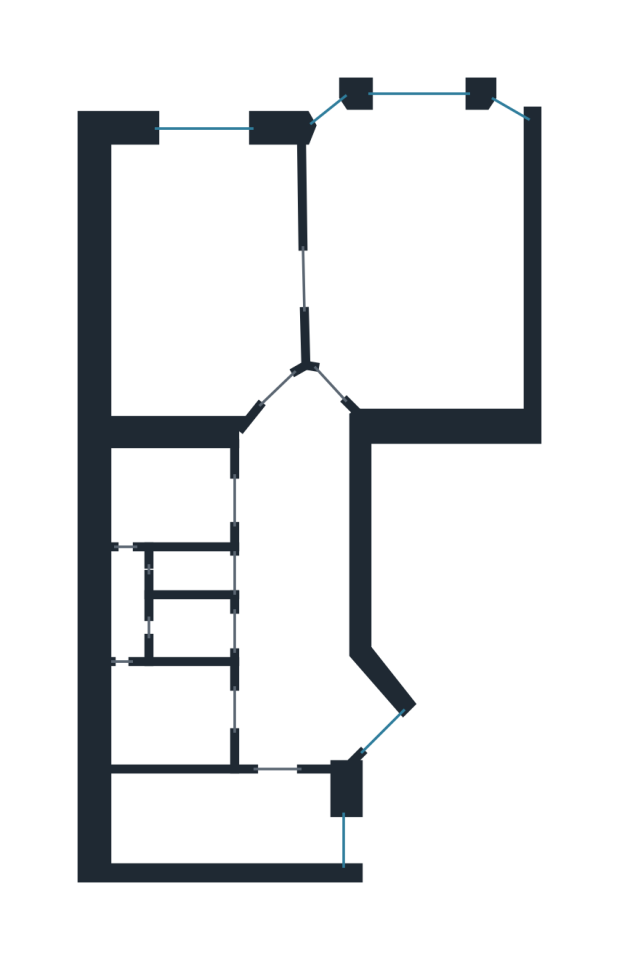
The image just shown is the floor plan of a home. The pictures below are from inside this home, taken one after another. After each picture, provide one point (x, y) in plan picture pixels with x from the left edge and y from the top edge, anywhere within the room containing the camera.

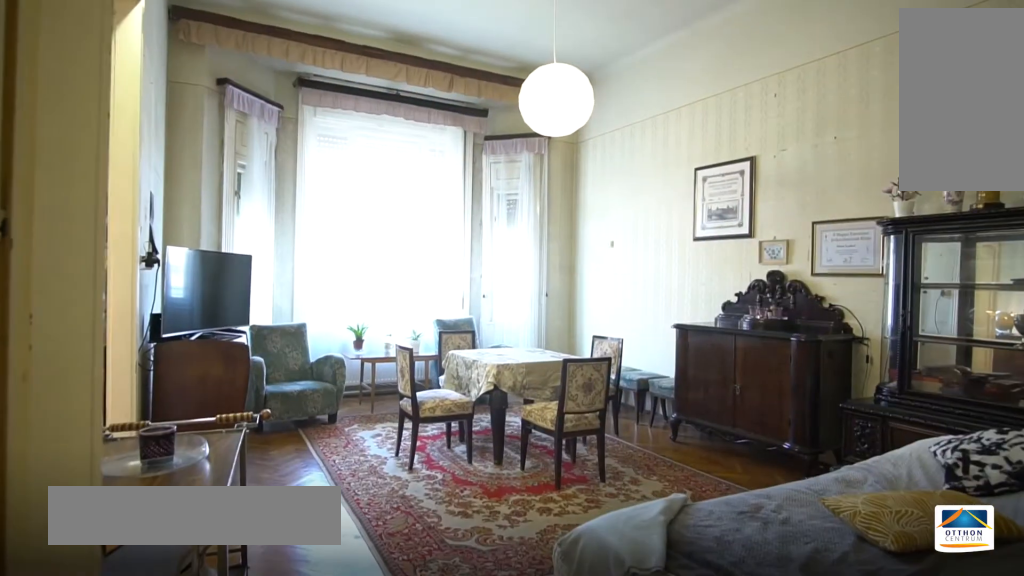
(434, 265)
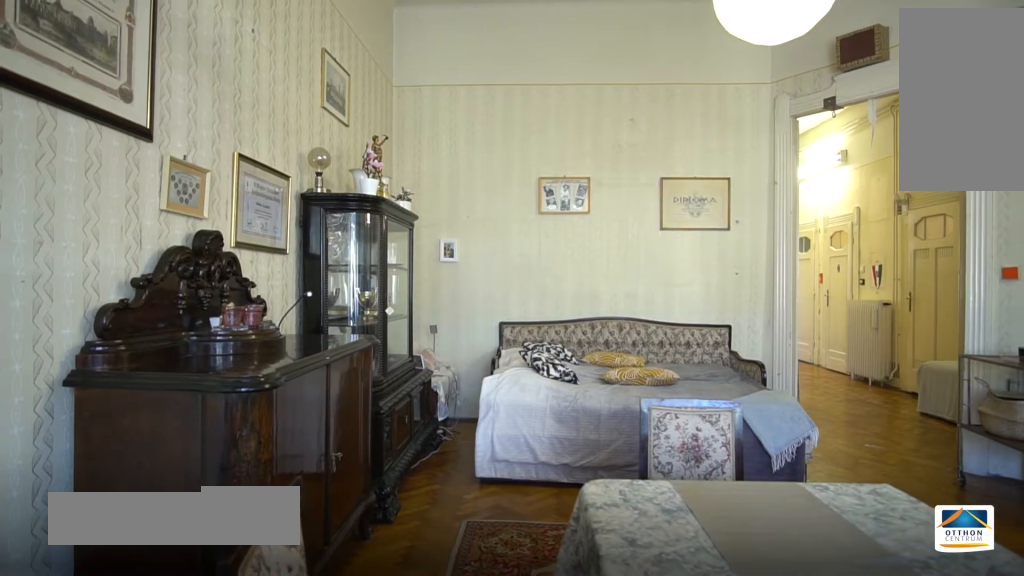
(434, 266)
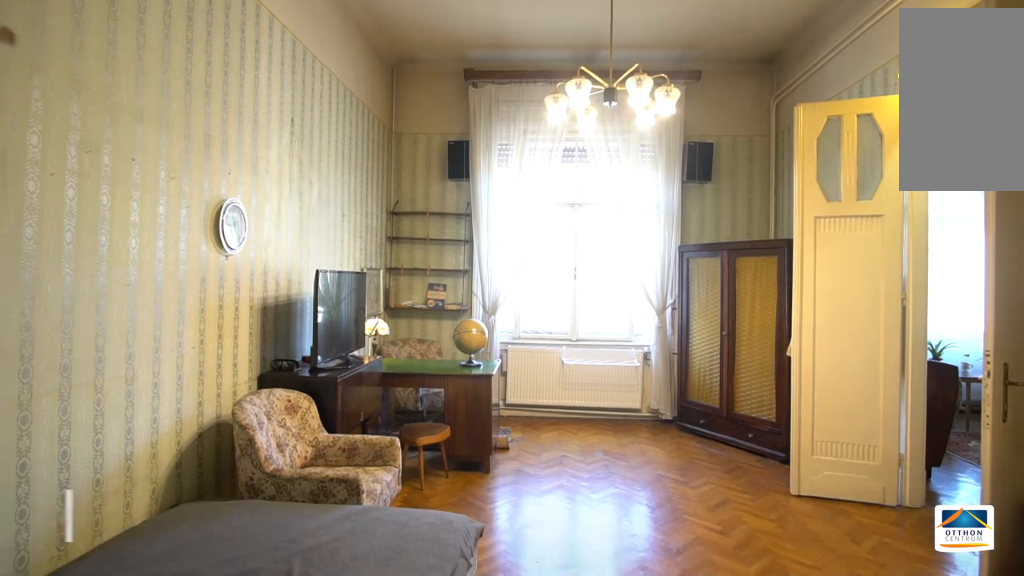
(218, 273)
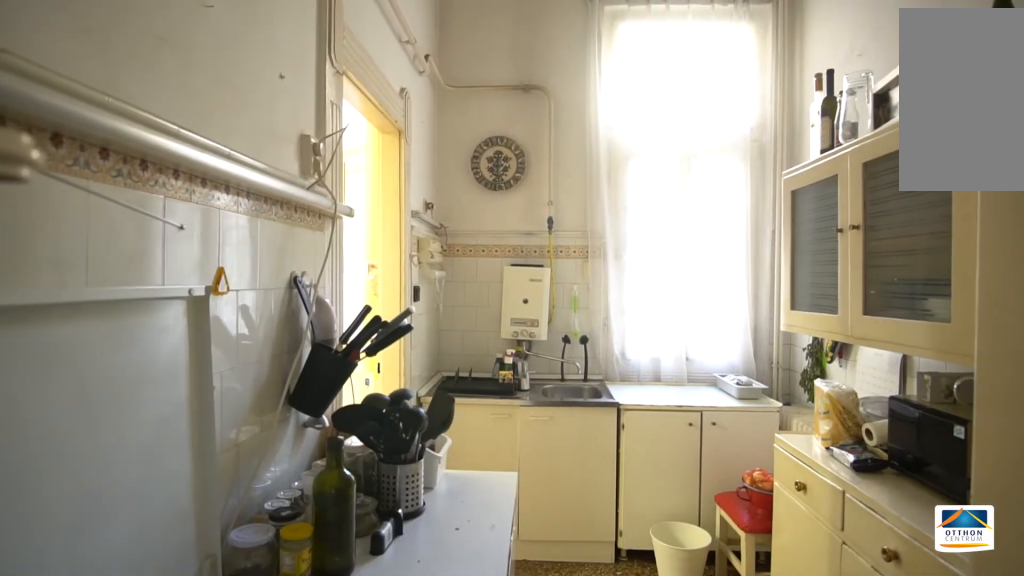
(225, 821)
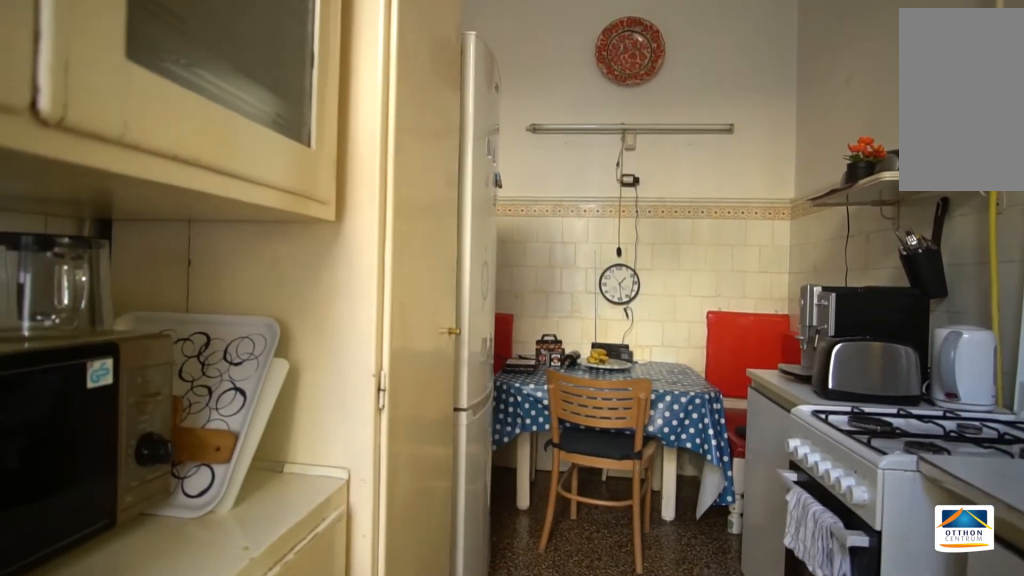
(226, 821)
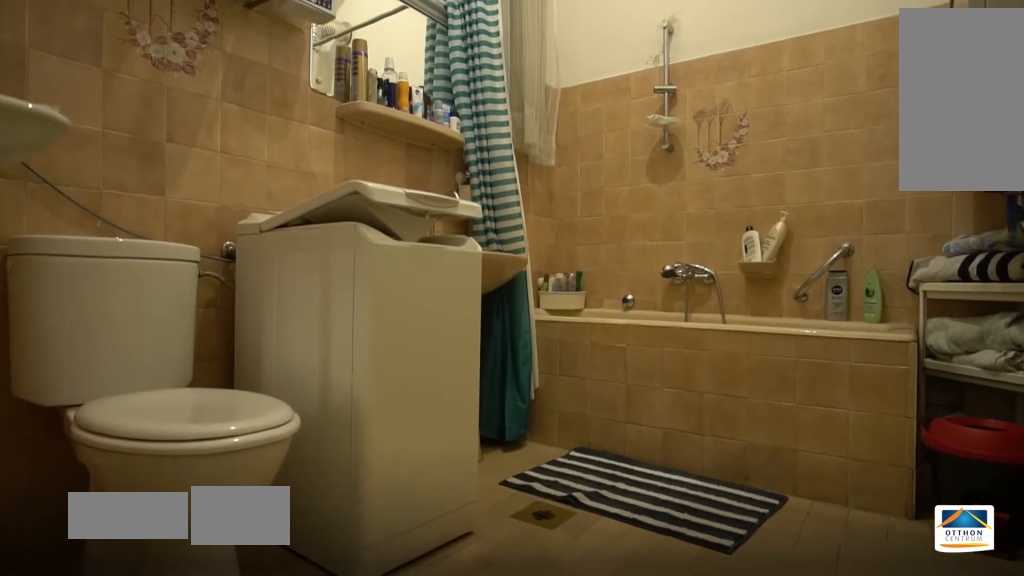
(173, 493)
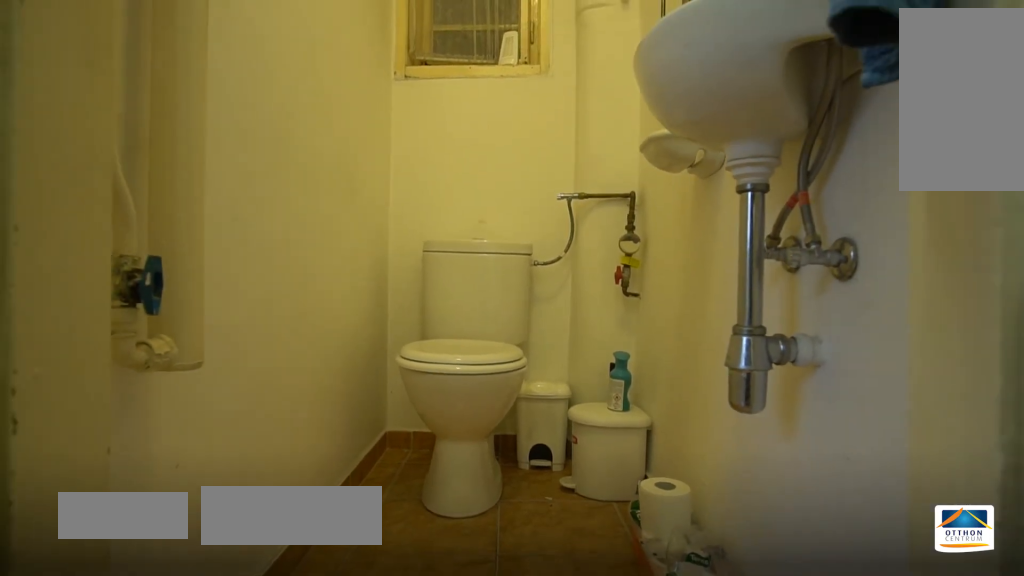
(174, 568)
